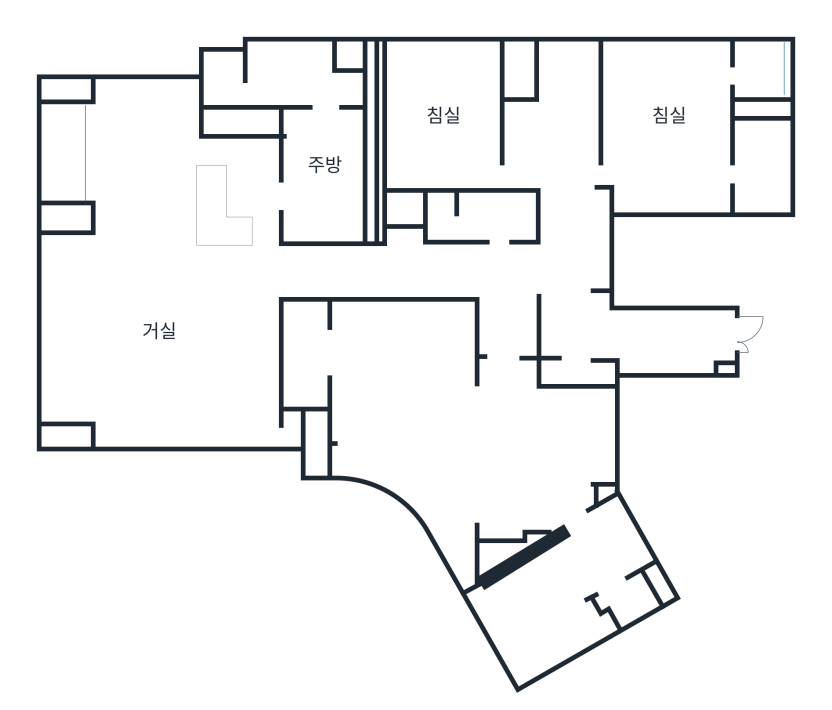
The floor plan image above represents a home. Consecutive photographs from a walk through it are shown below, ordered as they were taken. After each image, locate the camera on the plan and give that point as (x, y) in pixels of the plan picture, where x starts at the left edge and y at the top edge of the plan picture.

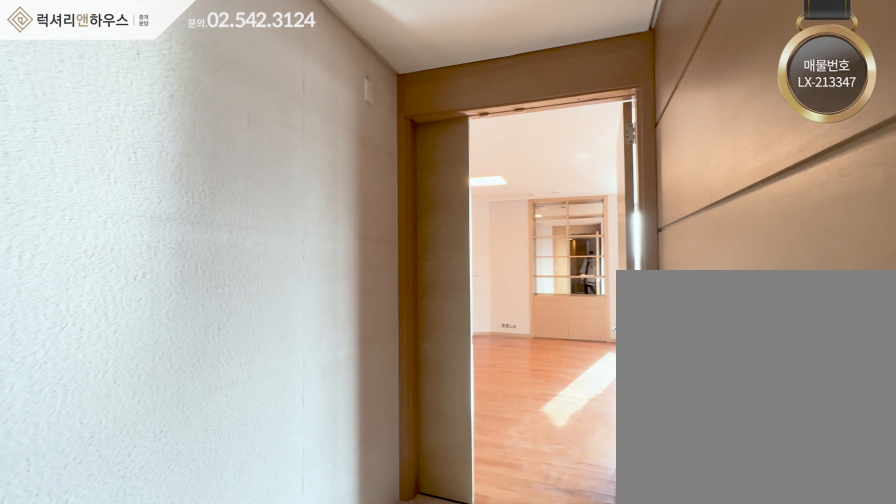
(501, 276)
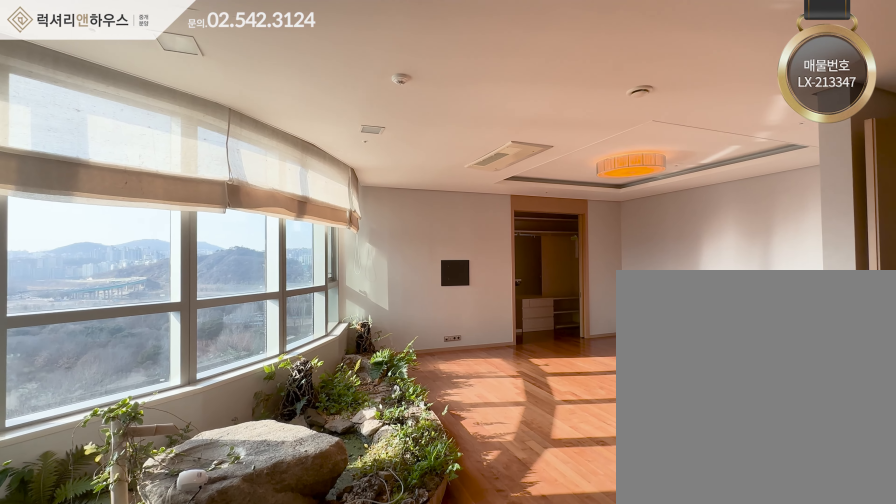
(573, 447)
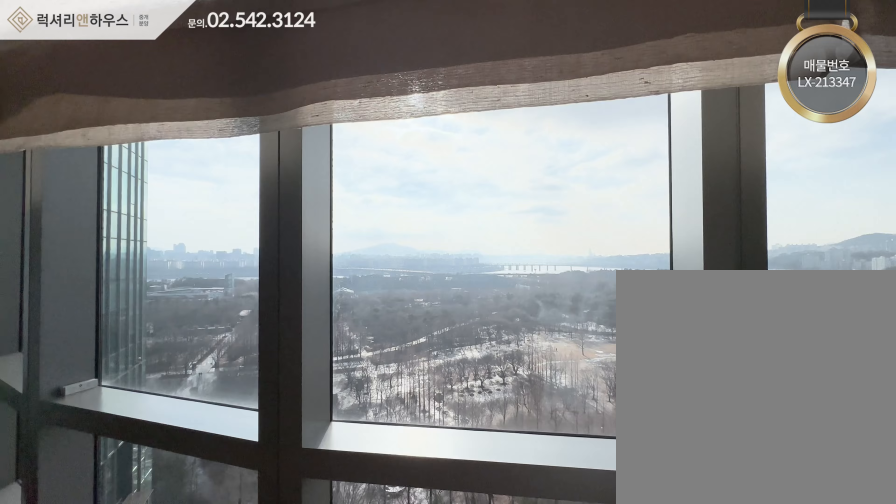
(377, 443)
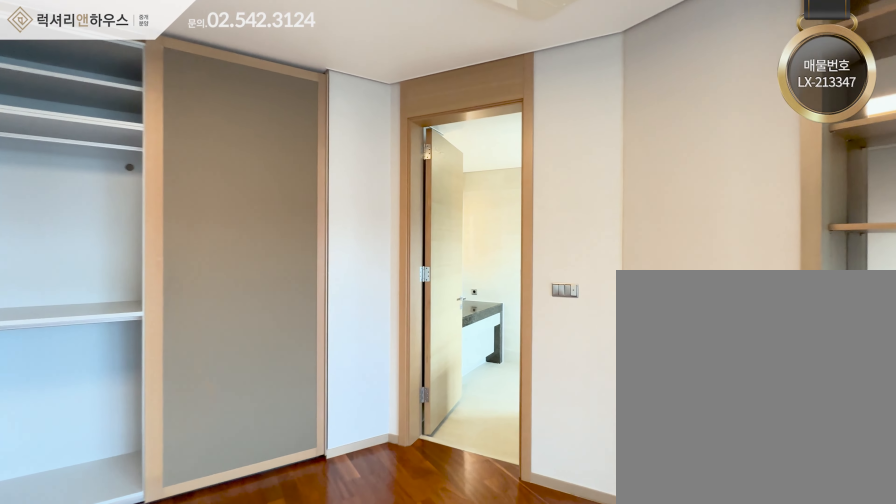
(509, 500)
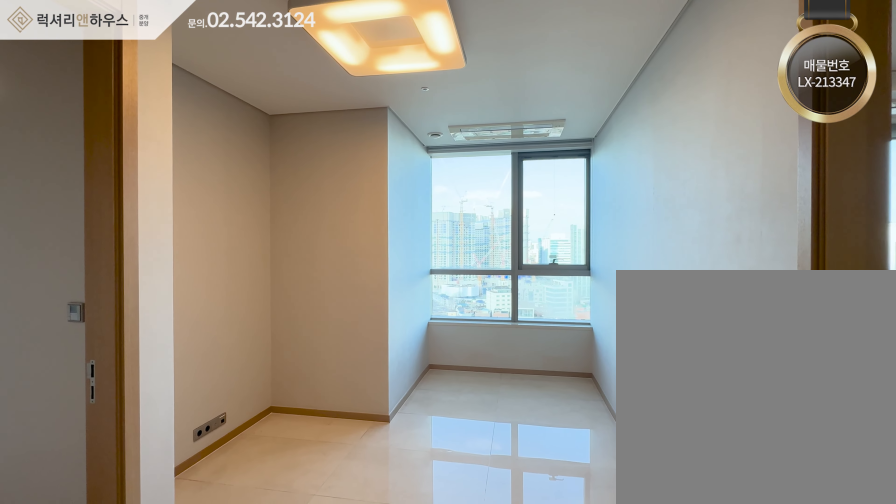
(559, 197)
